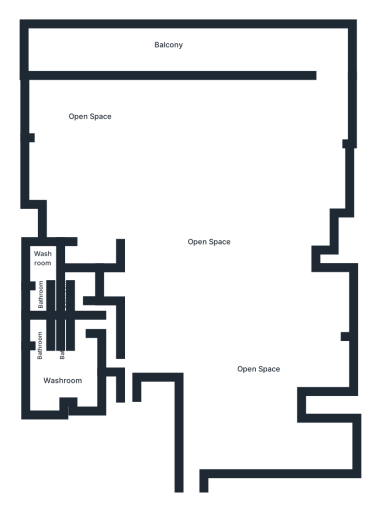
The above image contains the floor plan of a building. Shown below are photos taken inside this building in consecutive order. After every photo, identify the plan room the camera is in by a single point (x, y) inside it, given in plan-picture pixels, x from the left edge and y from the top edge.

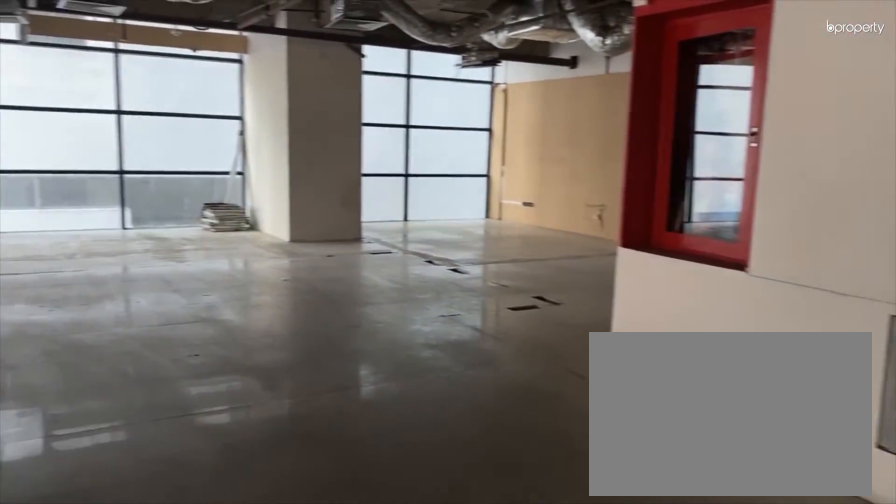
(157, 341)
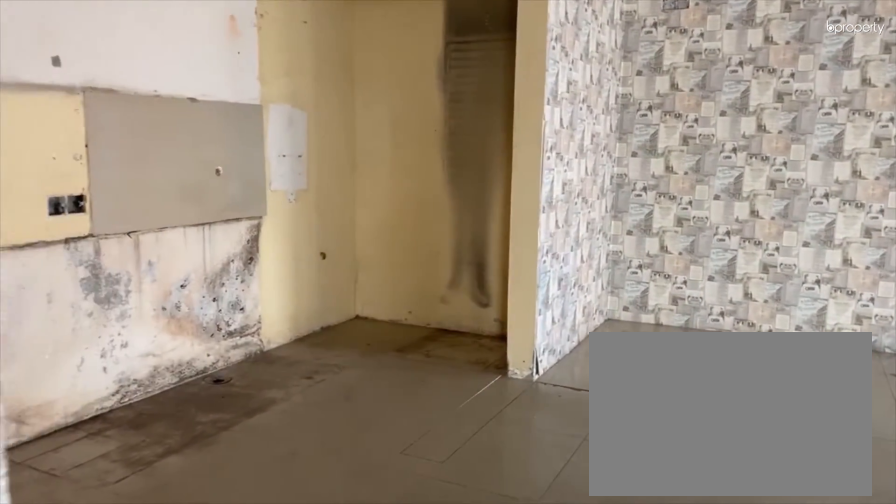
(100, 215)
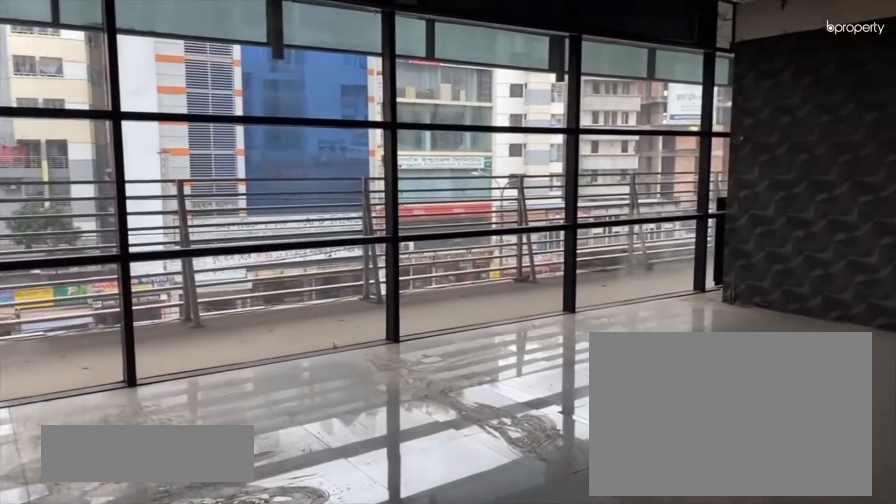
(130, 129)
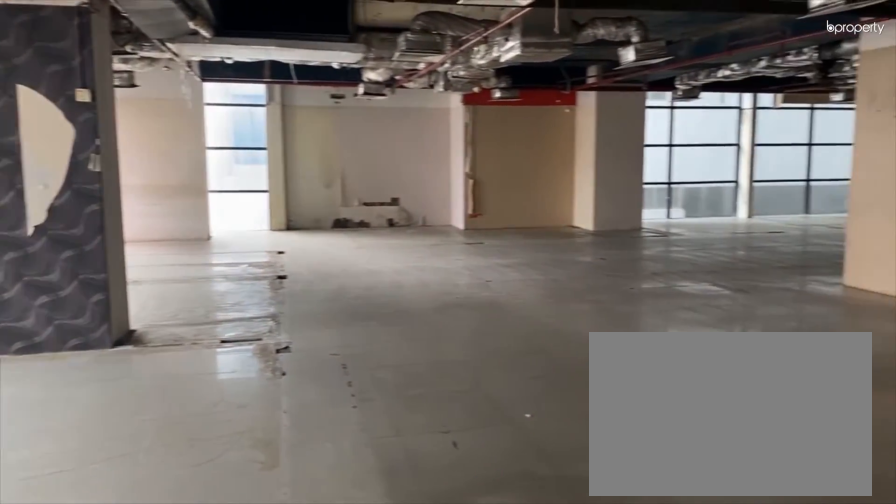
(274, 124)
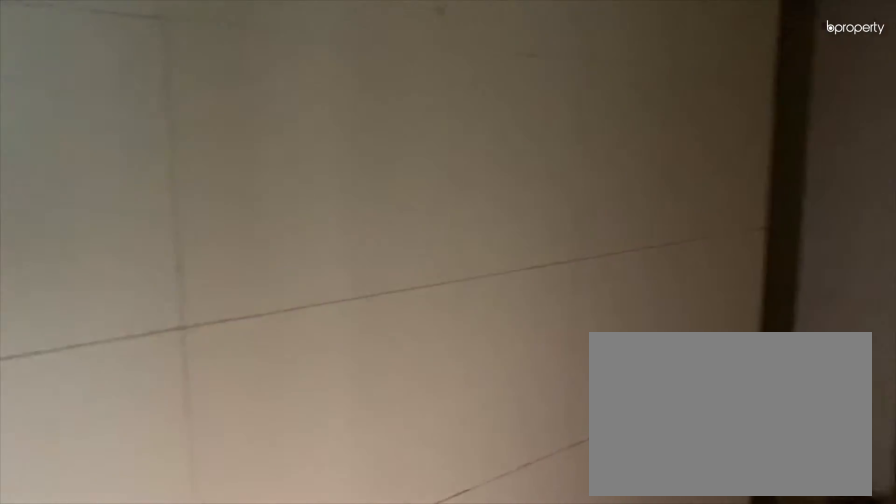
(109, 341)
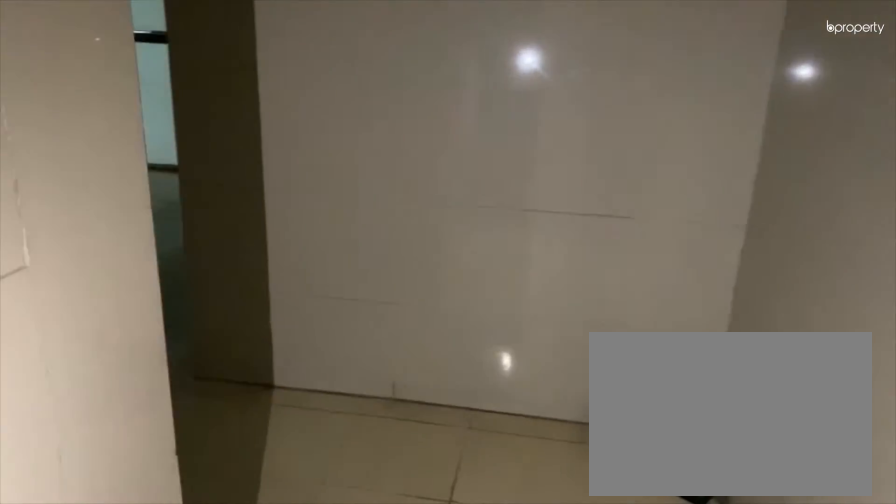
(109, 341)
